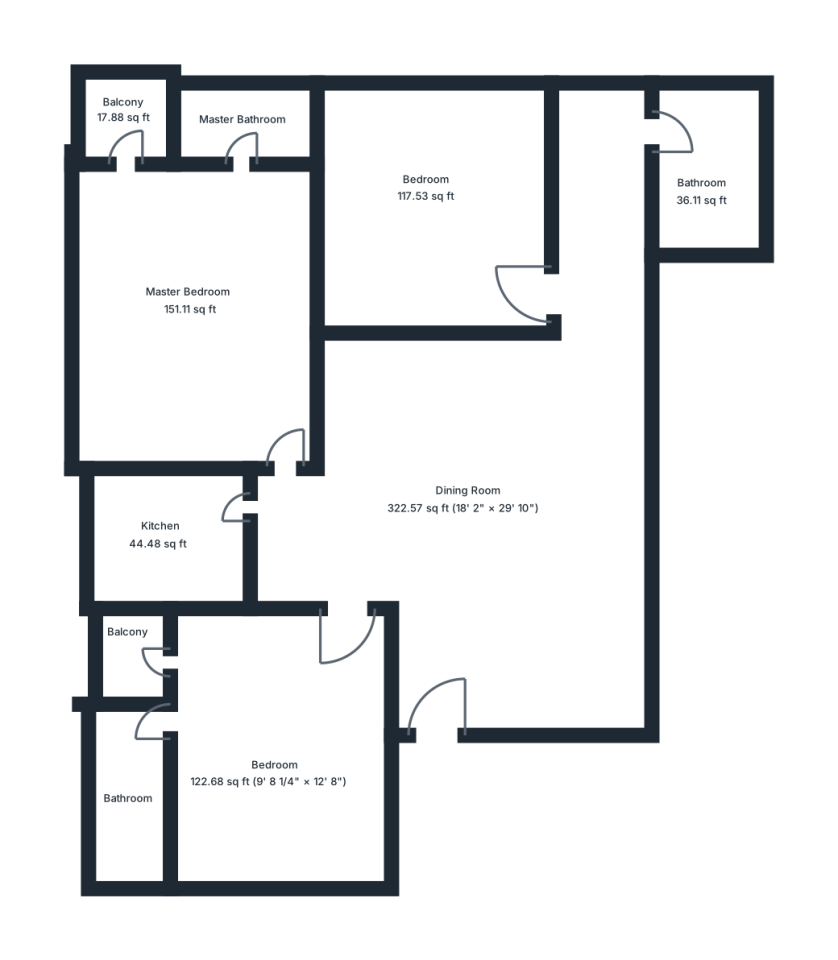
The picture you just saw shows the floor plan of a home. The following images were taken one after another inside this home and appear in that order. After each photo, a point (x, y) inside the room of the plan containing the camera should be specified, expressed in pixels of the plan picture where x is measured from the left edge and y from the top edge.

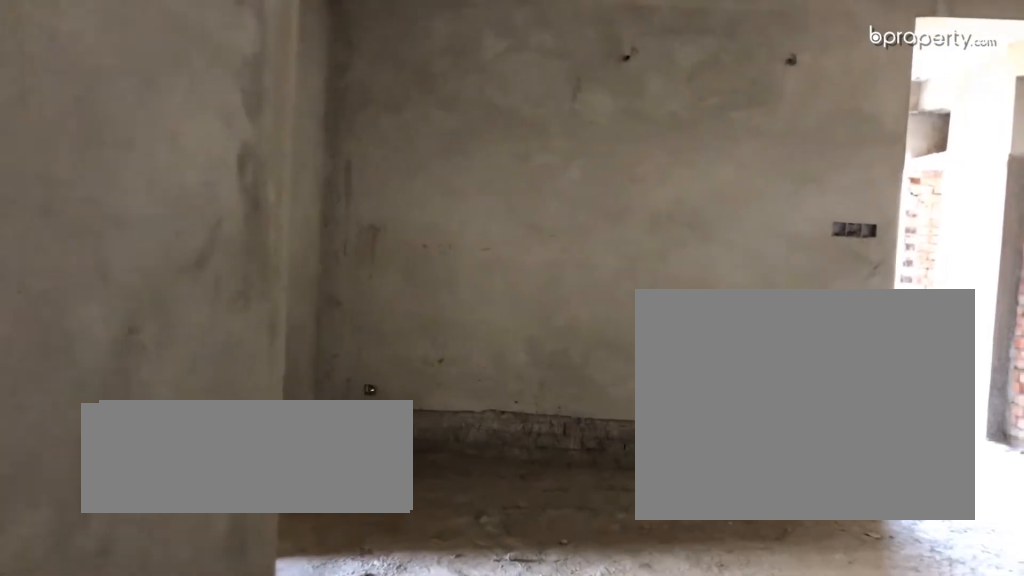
(469, 647)
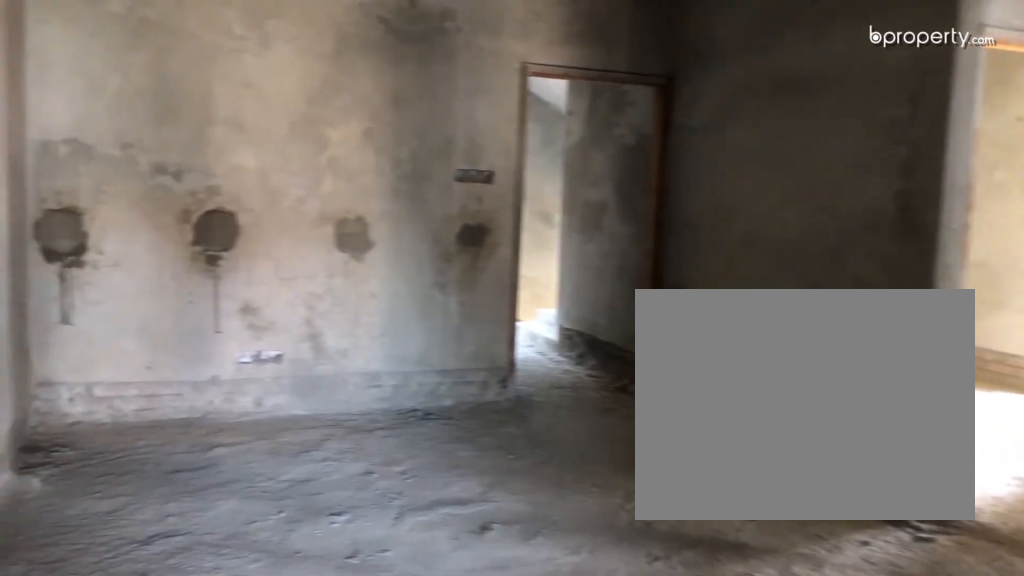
(500, 526)
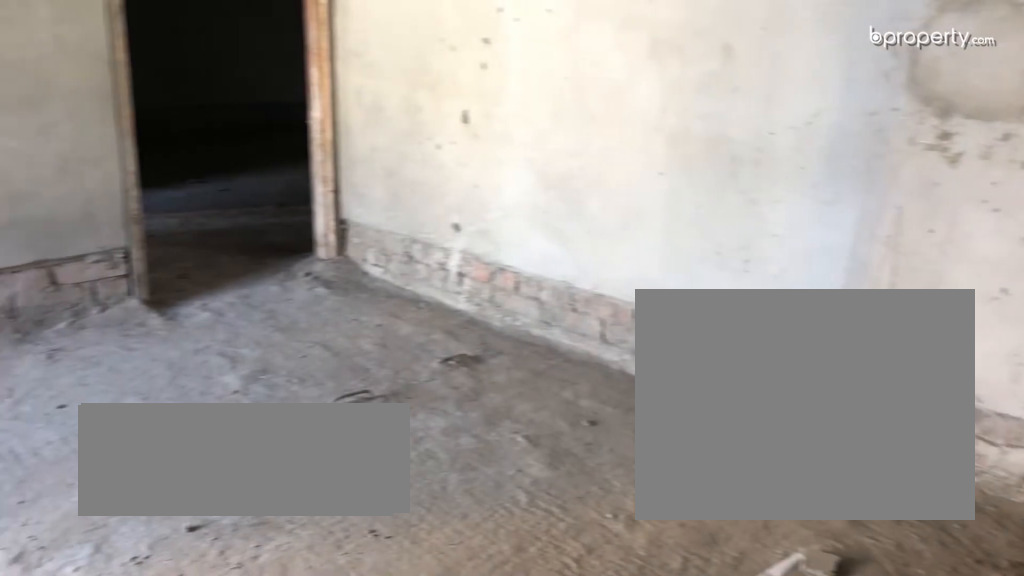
(275, 740)
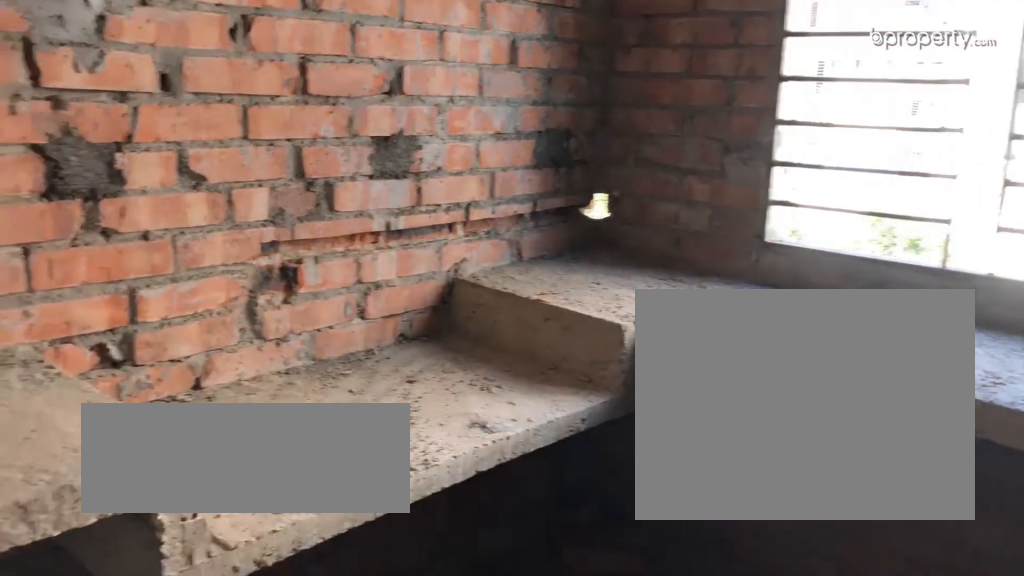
(166, 531)
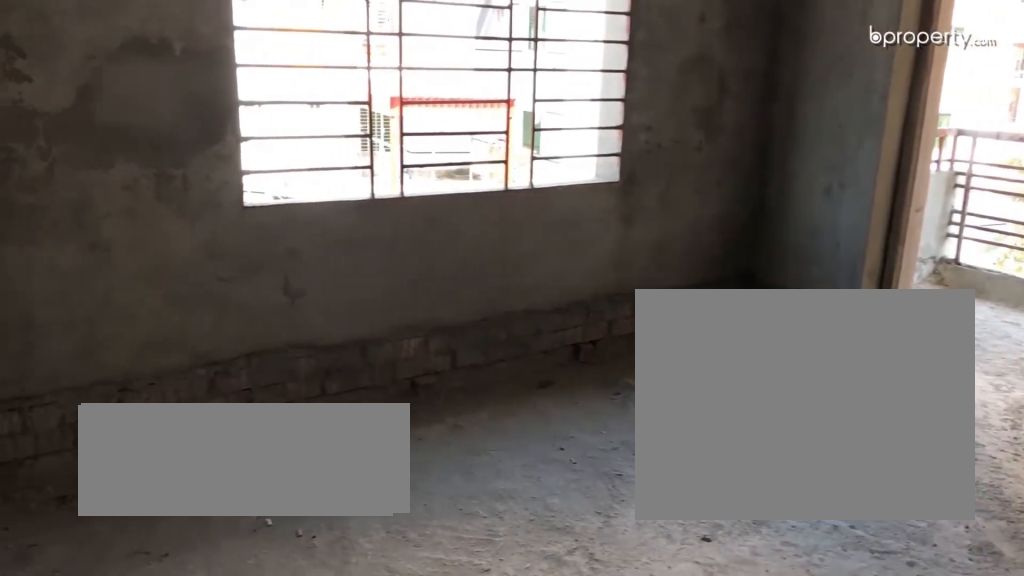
(224, 308)
